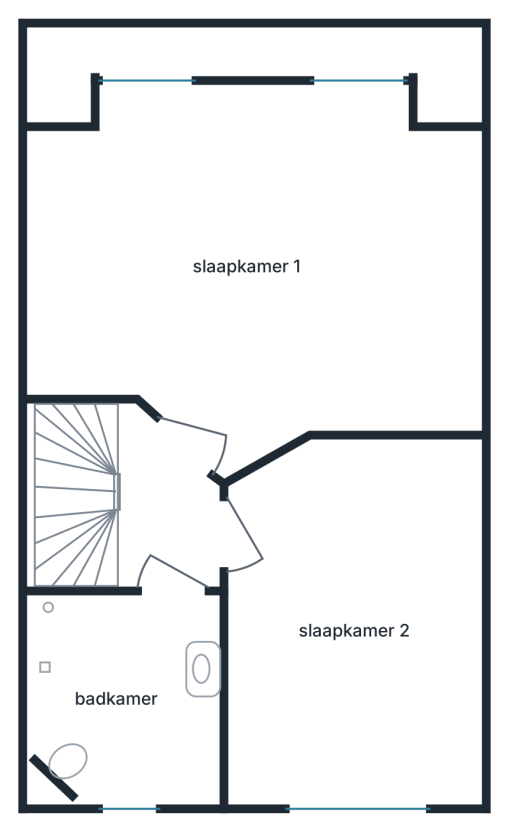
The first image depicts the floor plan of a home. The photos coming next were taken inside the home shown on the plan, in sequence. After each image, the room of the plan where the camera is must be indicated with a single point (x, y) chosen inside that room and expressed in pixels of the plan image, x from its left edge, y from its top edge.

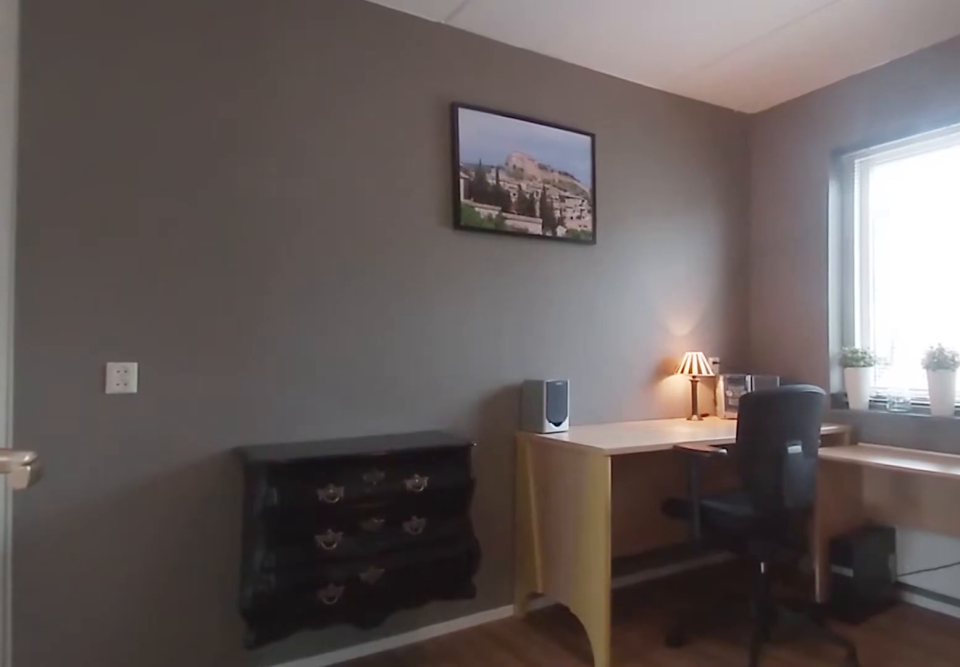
(355, 623)
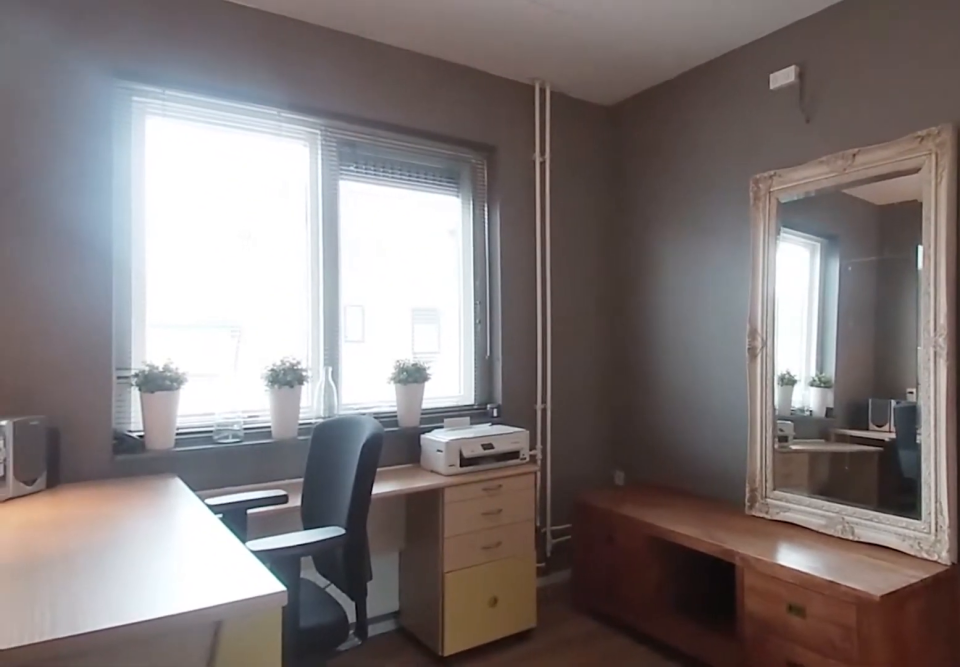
(355, 623)
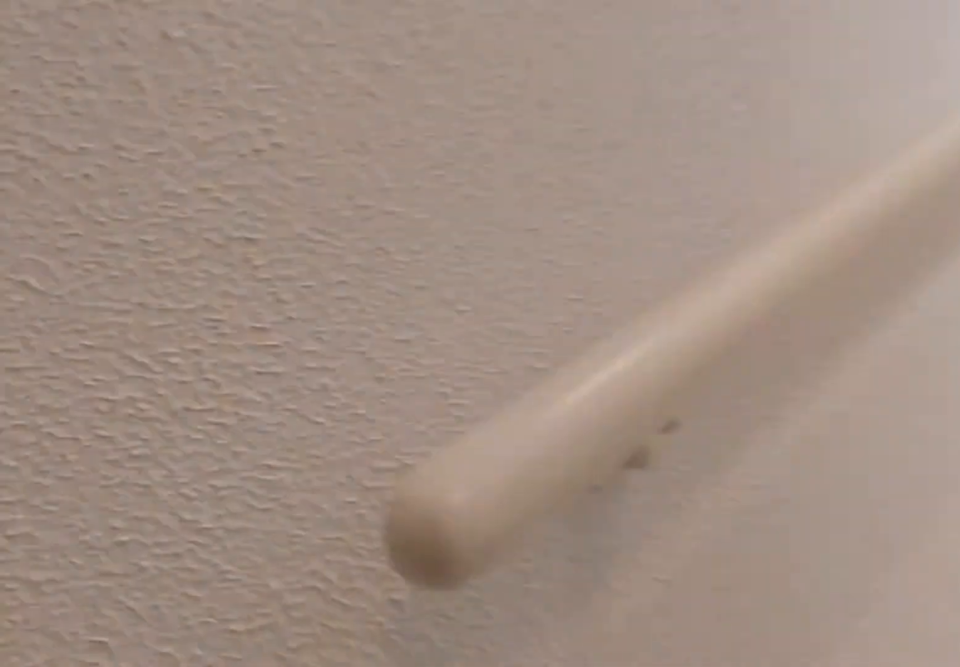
(163, 511)
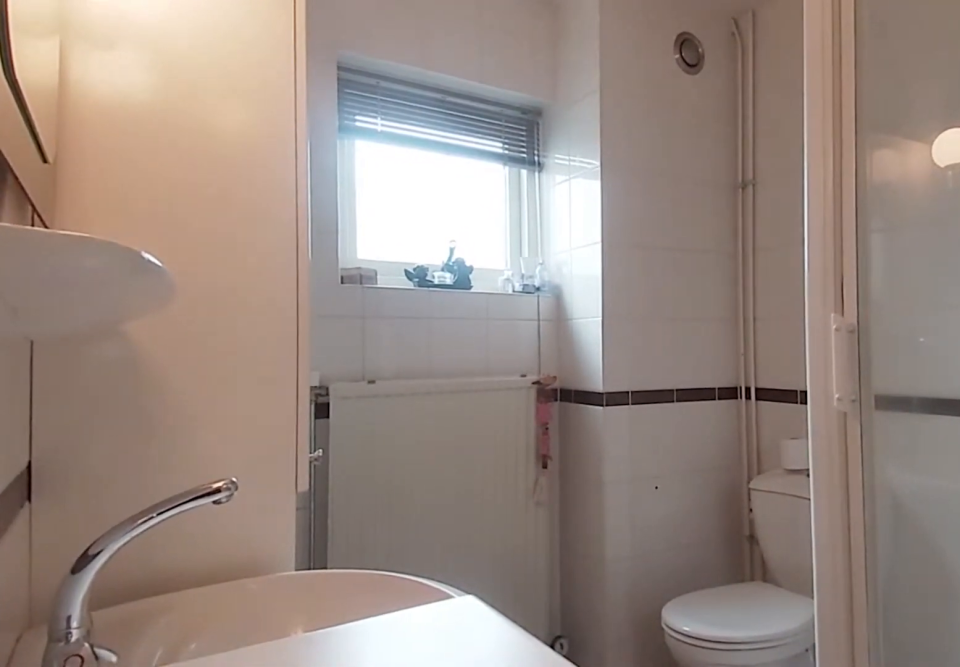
(127, 695)
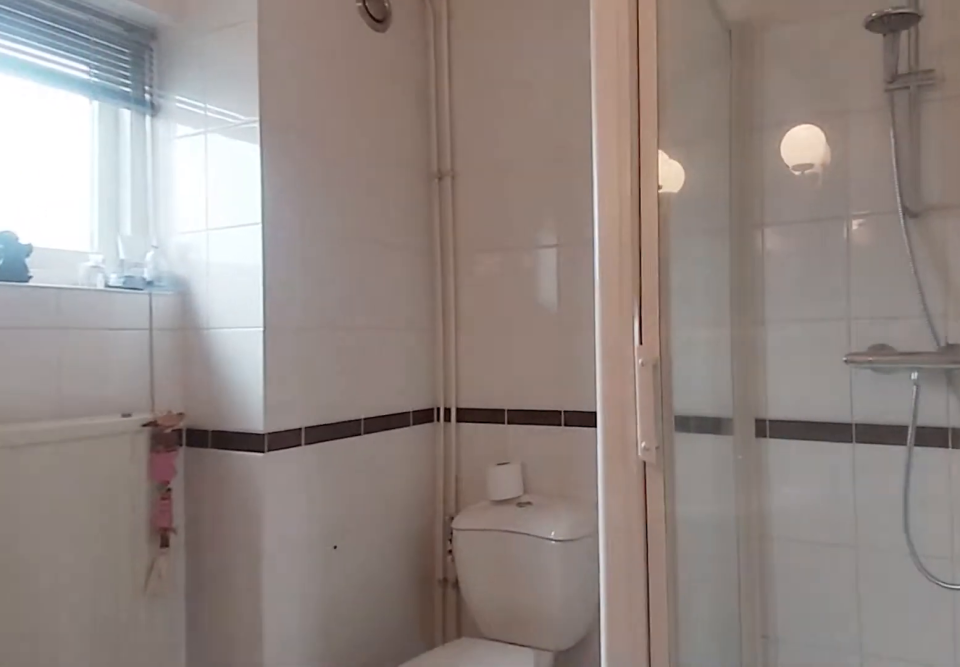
(127, 695)
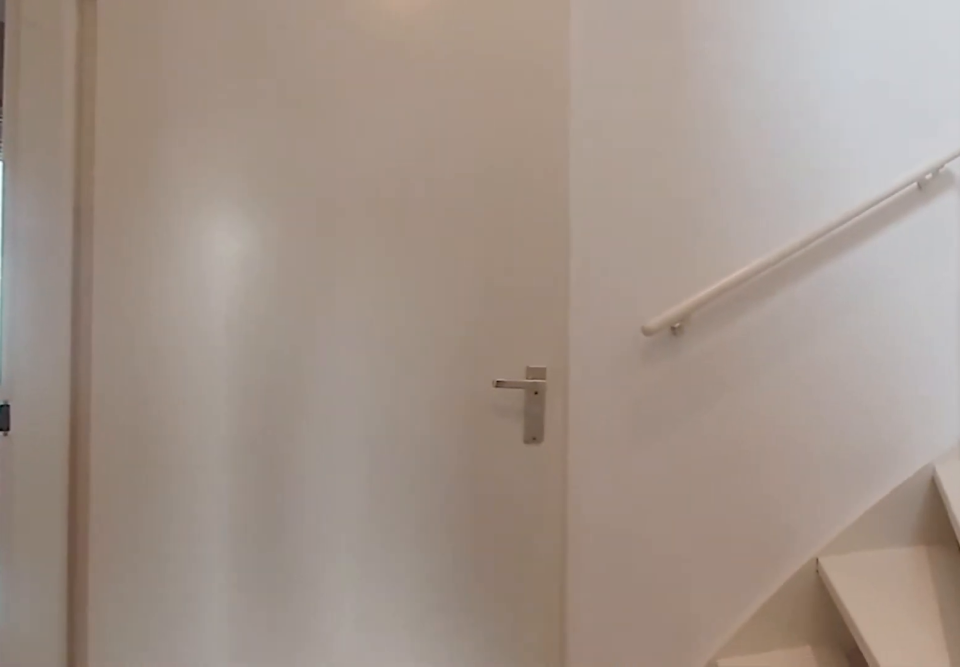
(163, 511)
